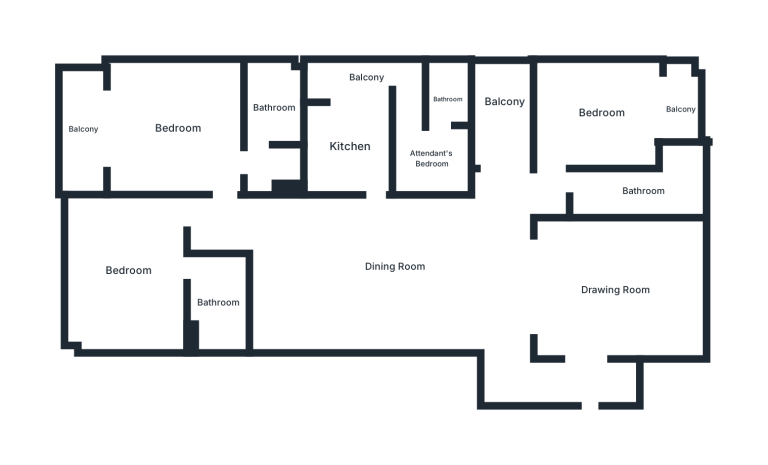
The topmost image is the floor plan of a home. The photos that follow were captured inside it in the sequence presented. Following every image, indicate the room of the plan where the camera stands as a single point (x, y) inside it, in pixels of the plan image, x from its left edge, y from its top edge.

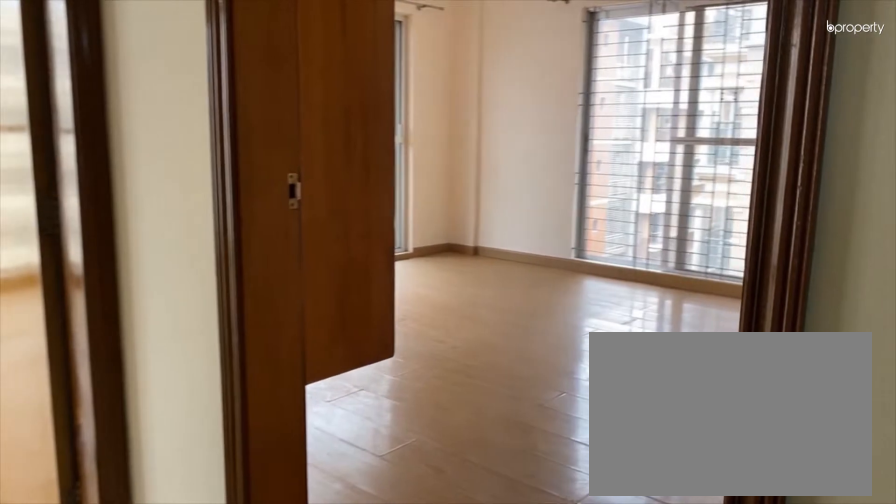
(237, 212)
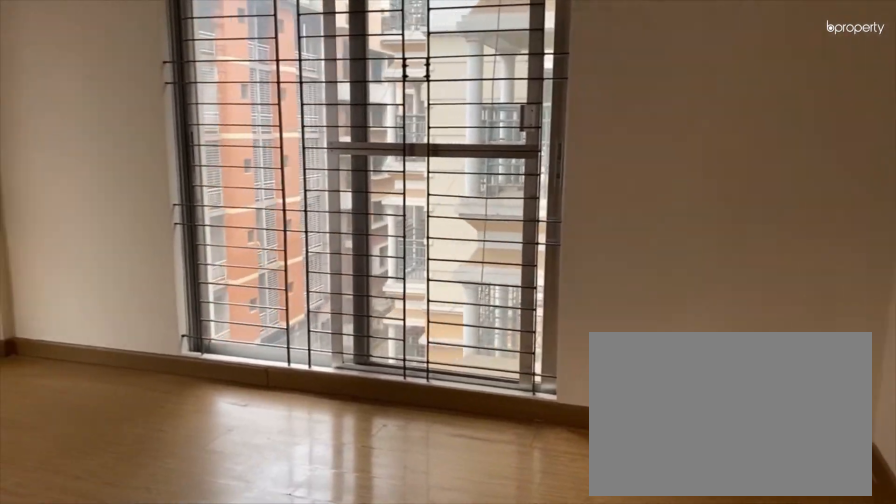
(178, 127)
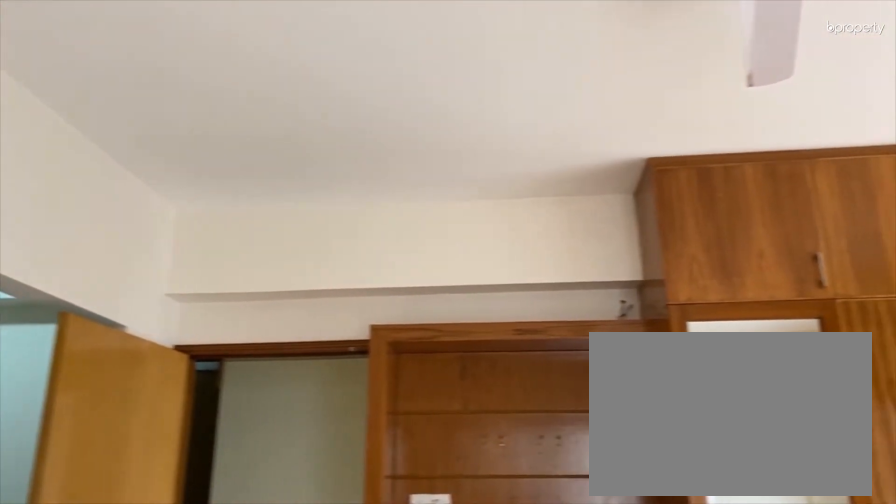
(178, 127)
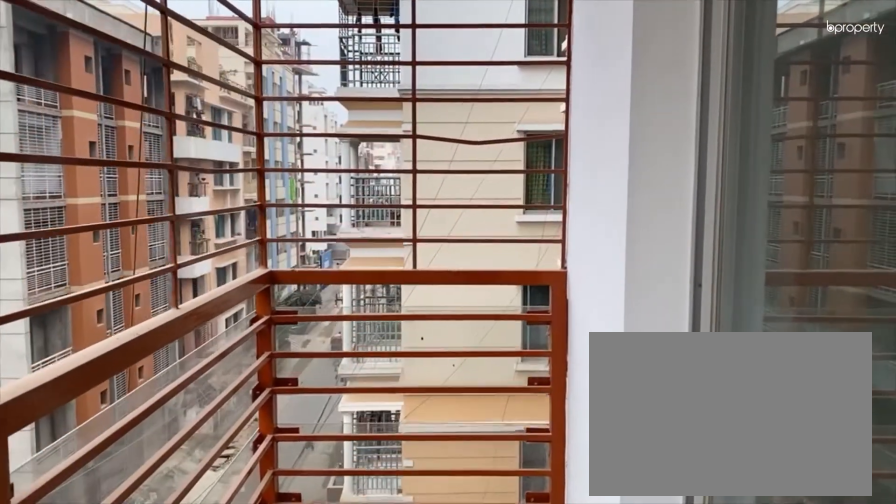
(82, 127)
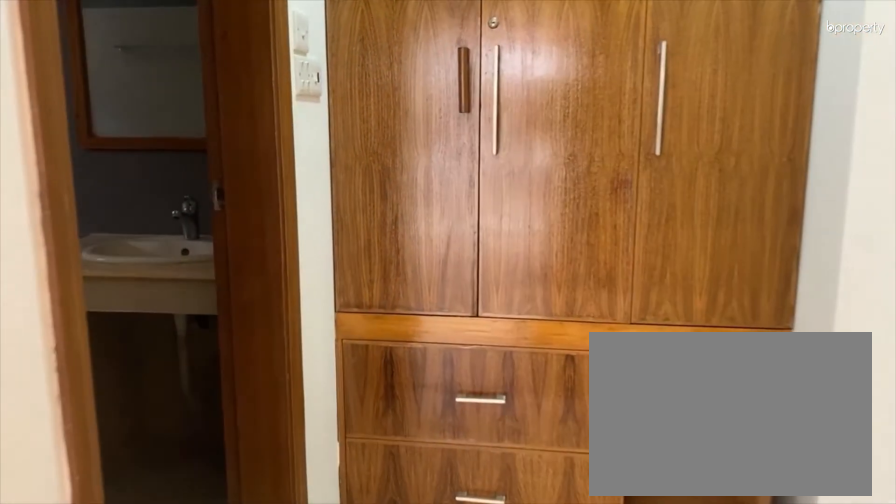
(256, 149)
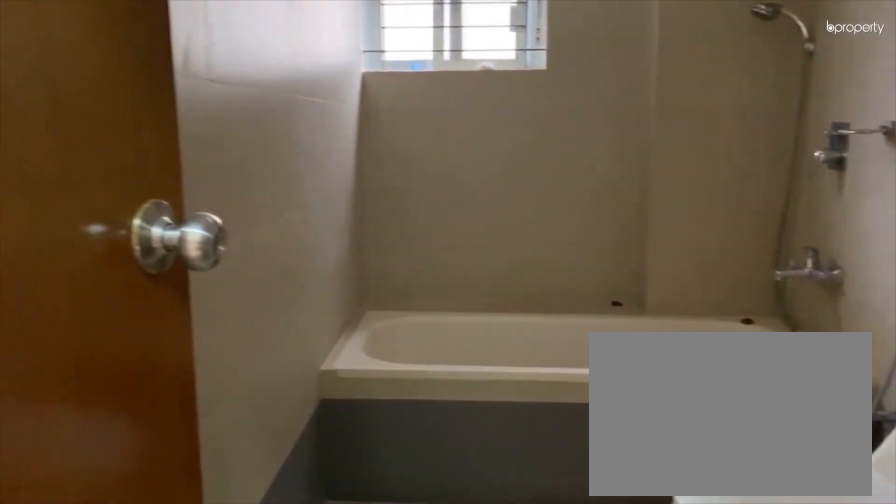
(273, 107)
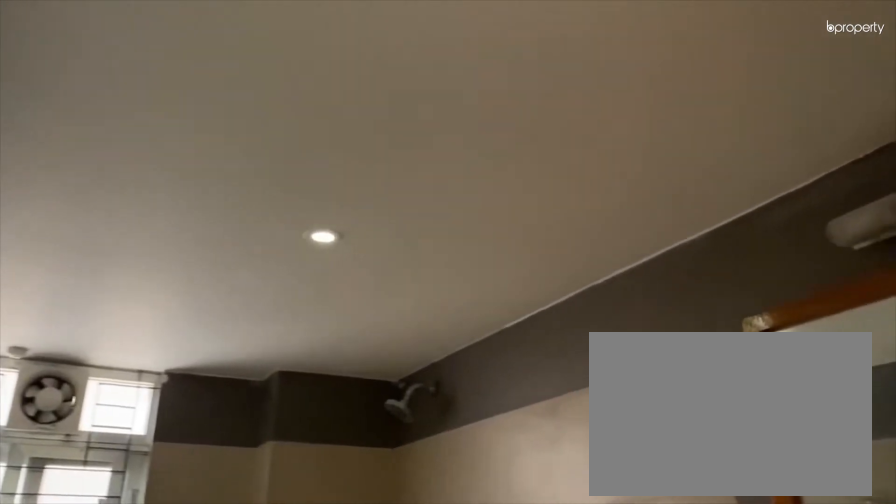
(273, 107)
